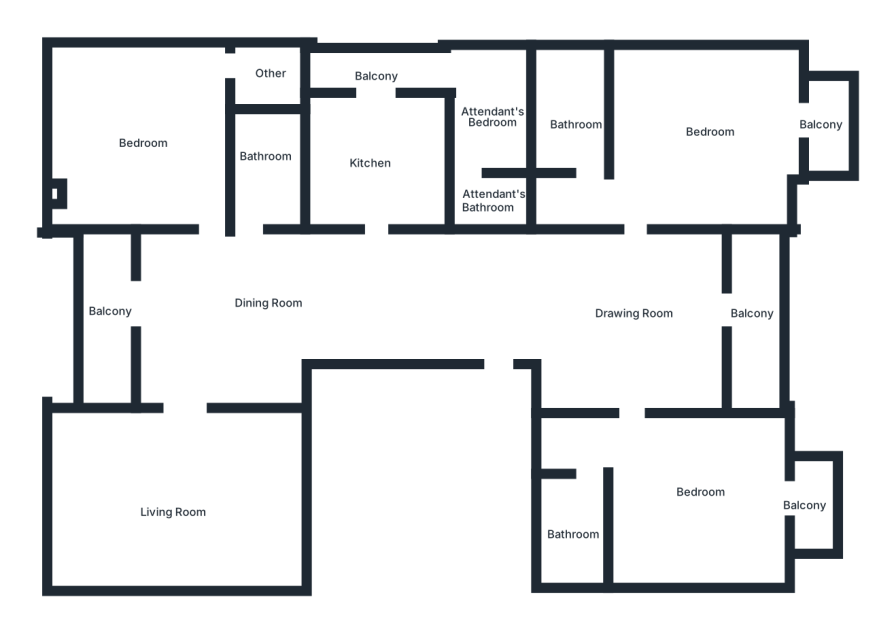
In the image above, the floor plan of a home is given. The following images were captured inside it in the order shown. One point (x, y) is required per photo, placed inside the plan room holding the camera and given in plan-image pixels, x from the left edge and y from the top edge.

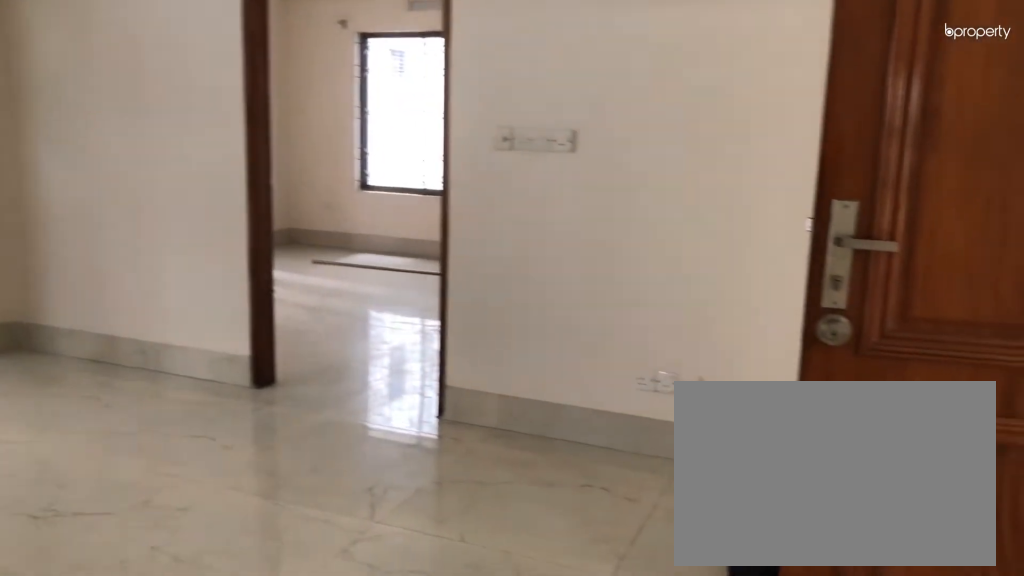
(610, 305)
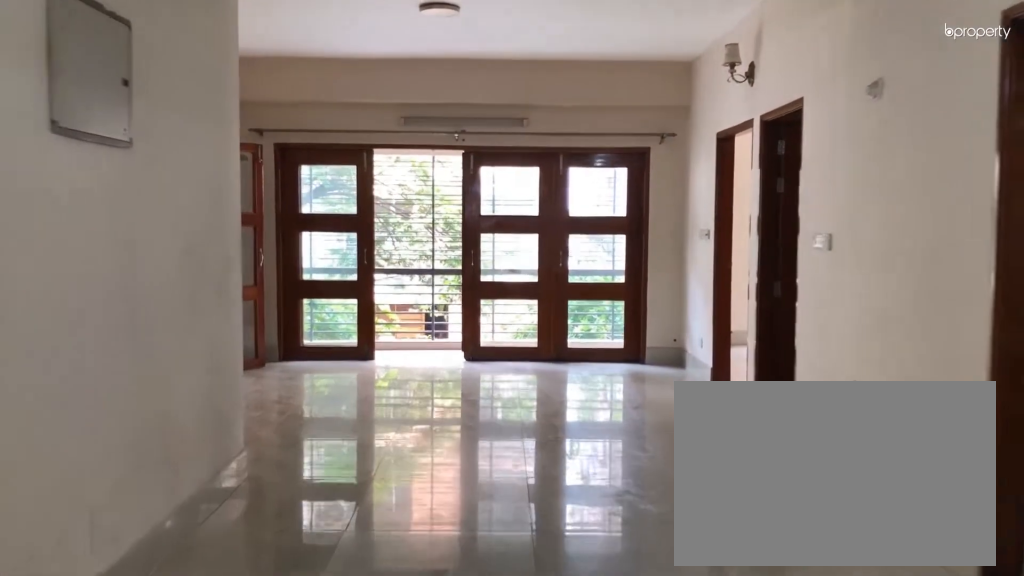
(345, 294)
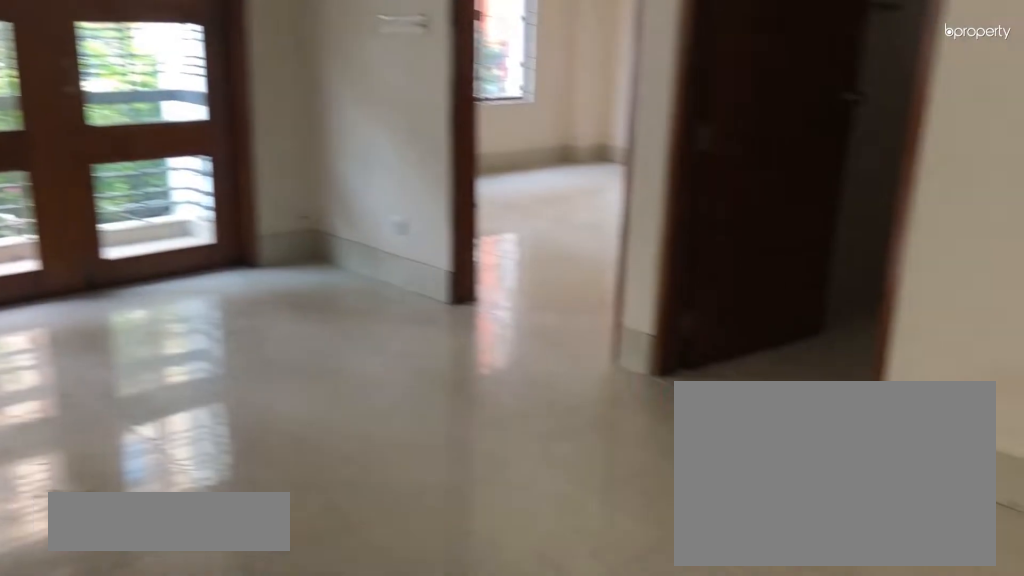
(208, 321)
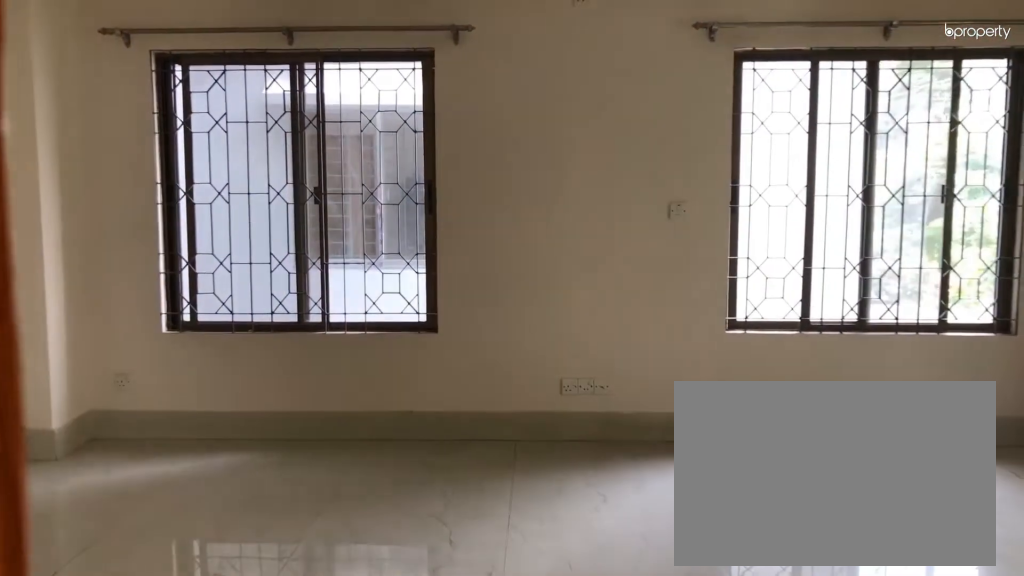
(180, 491)
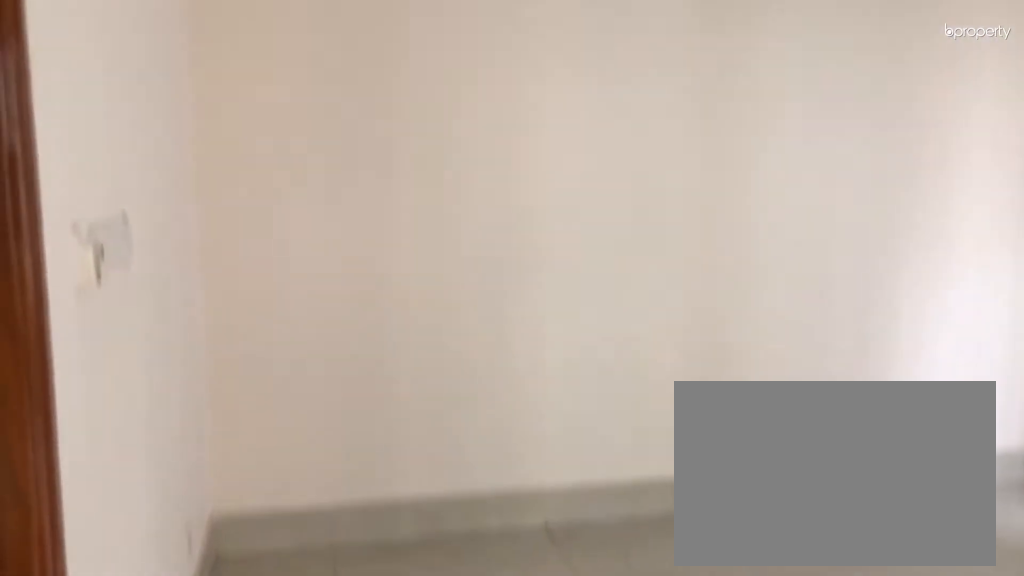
(180, 491)
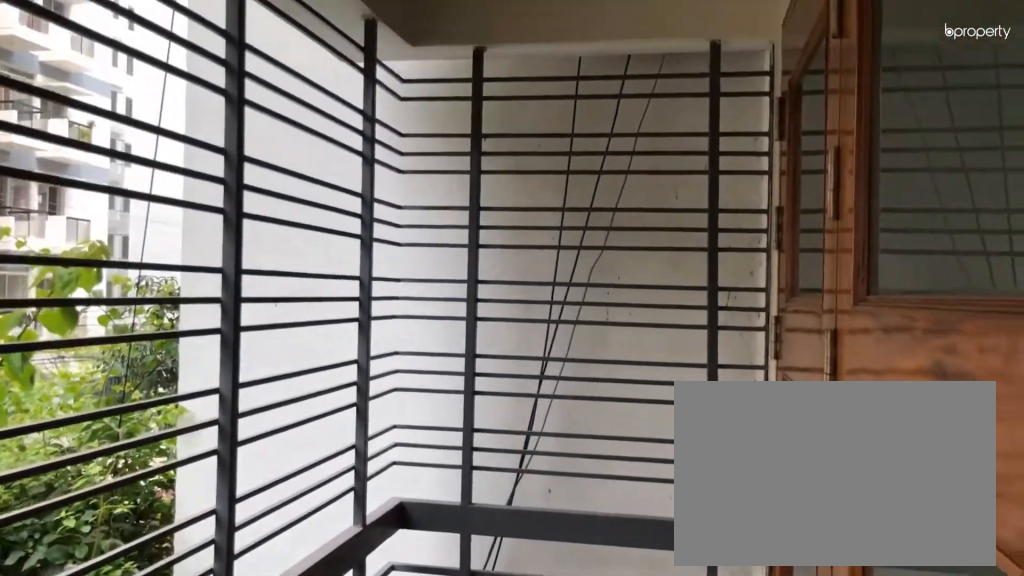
(101, 307)
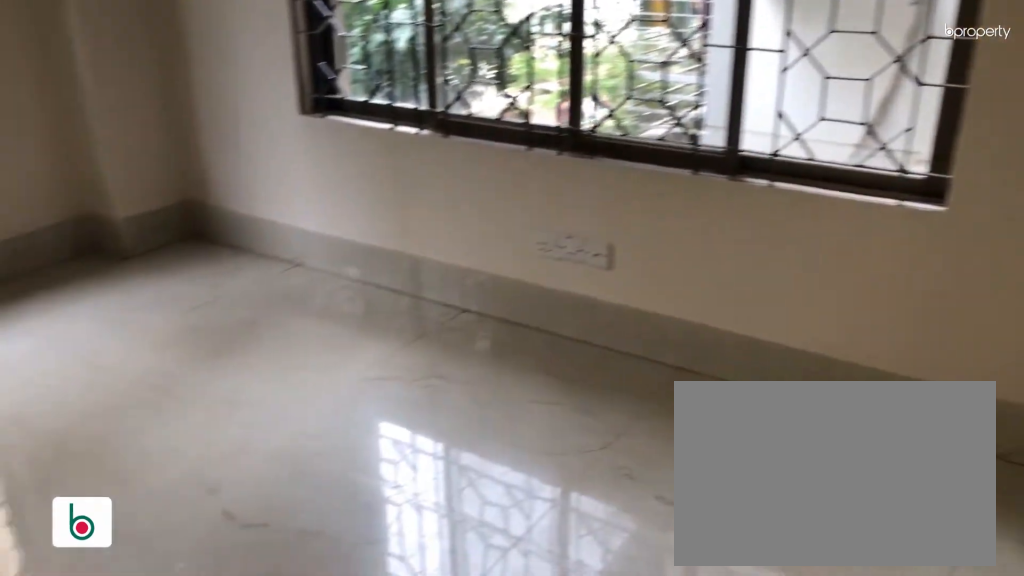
(146, 138)
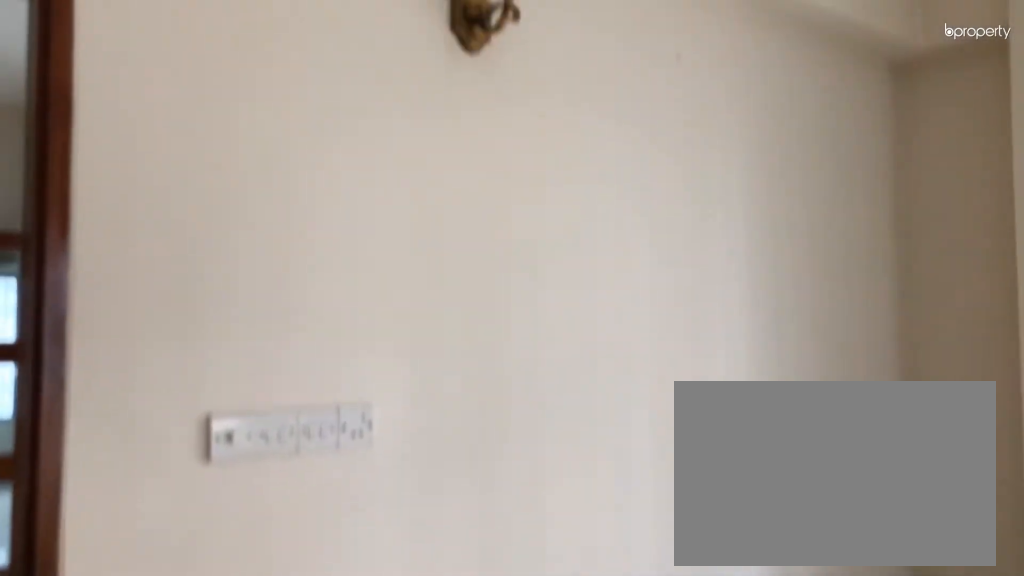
(146, 138)
